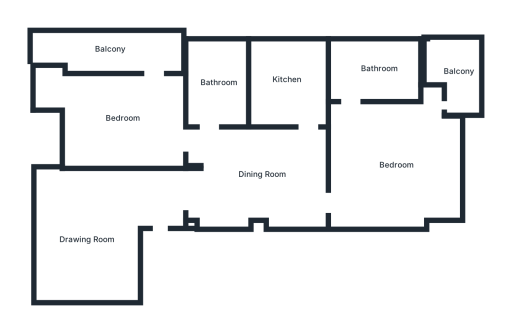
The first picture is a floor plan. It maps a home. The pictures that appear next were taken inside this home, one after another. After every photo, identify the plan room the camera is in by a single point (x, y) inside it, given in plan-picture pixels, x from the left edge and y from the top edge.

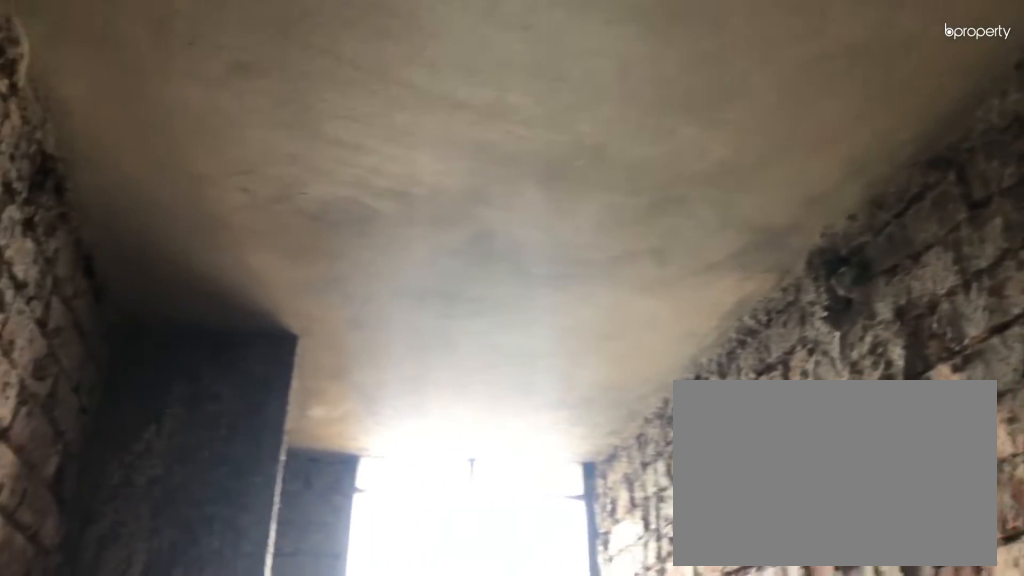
(215, 82)
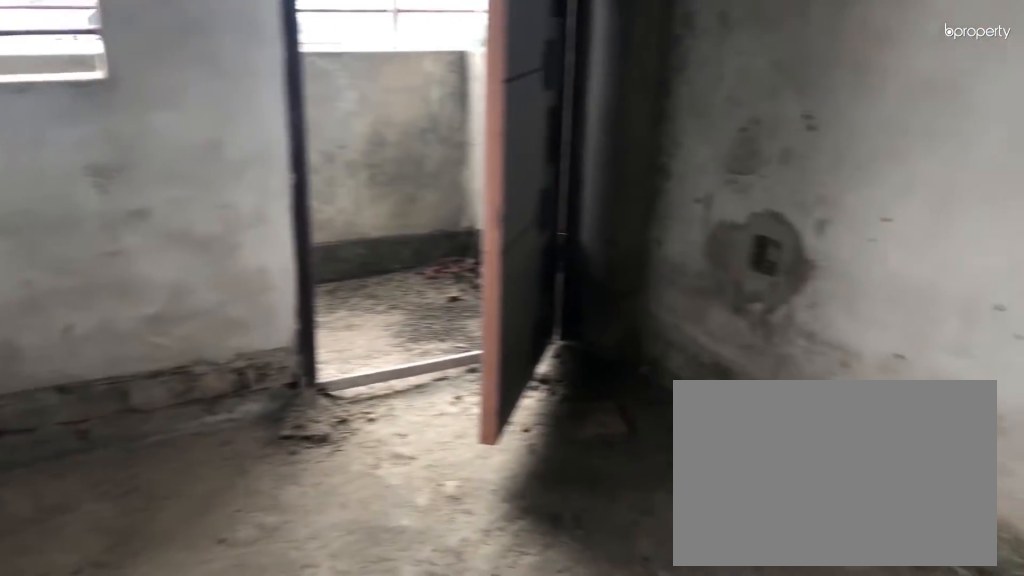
(121, 118)
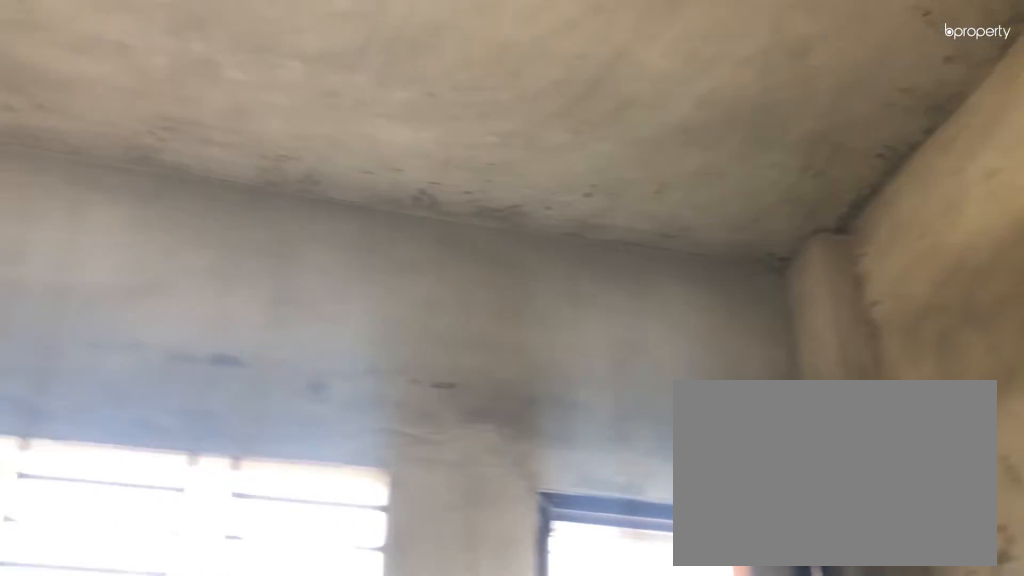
(121, 118)
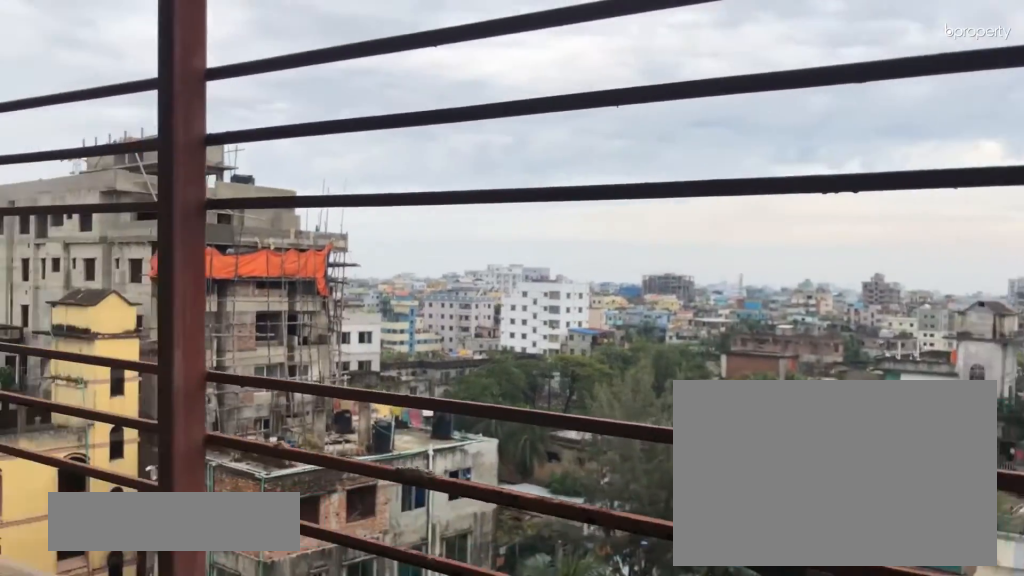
(111, 50)
